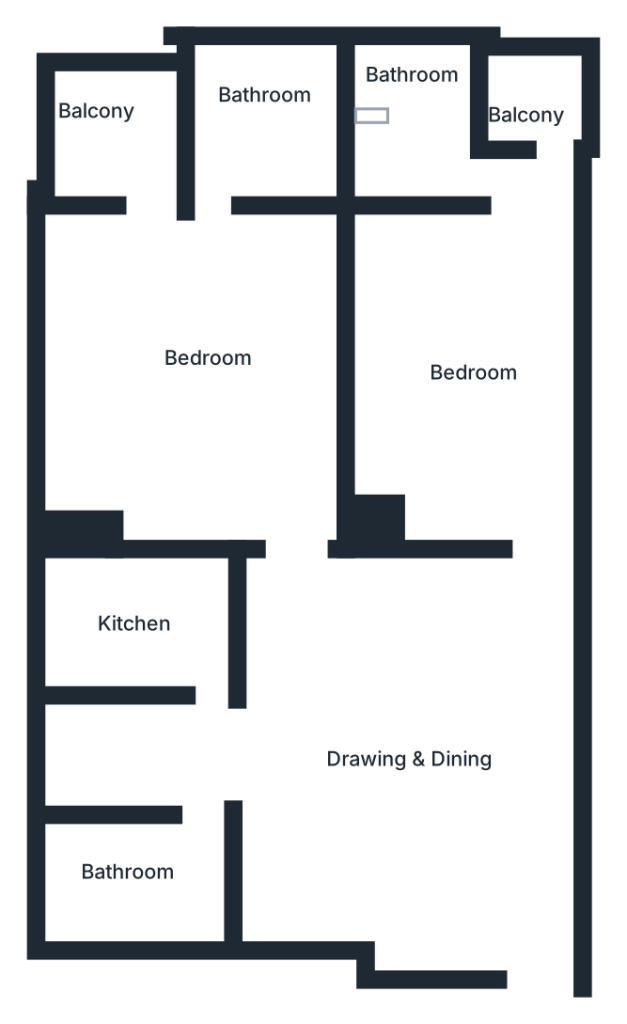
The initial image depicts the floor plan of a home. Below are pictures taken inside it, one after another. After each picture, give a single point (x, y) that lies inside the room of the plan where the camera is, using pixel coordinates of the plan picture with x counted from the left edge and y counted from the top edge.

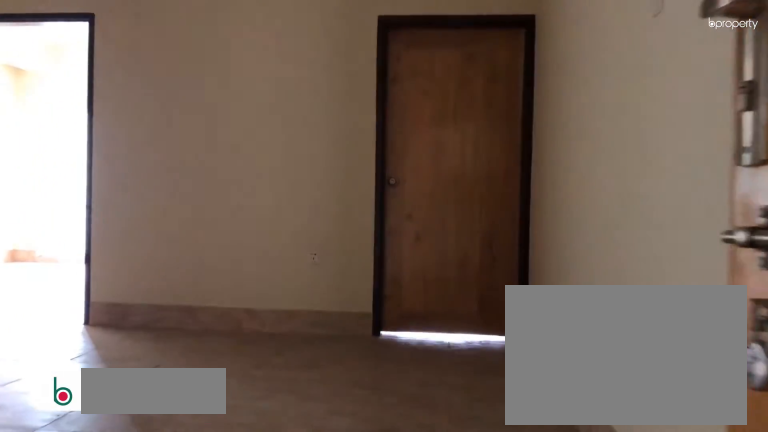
(428, 749)
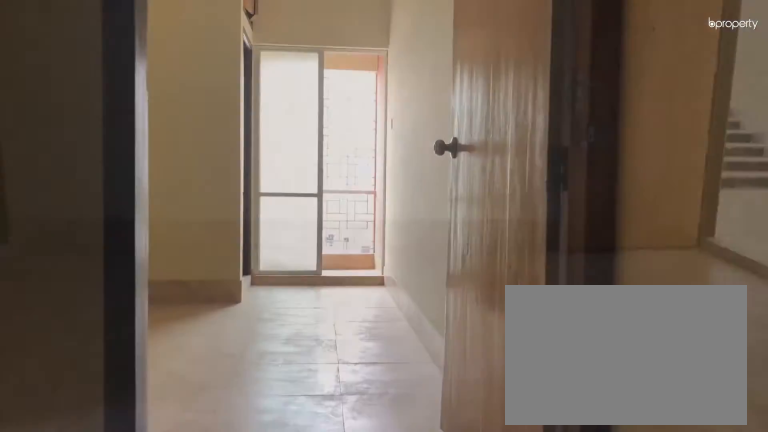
(452, 714)
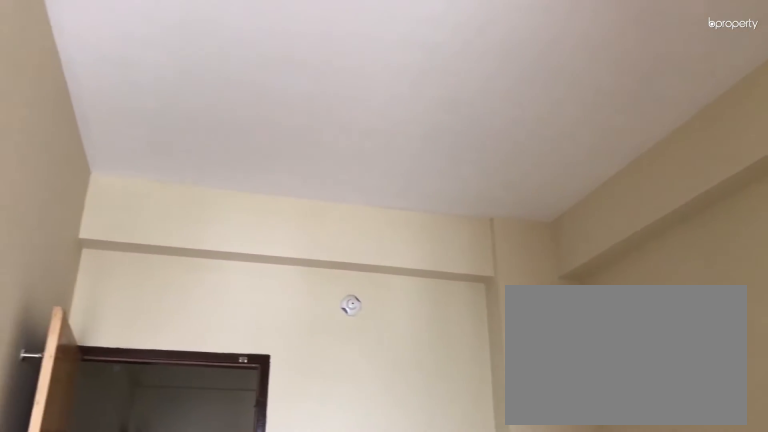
(492, 350)
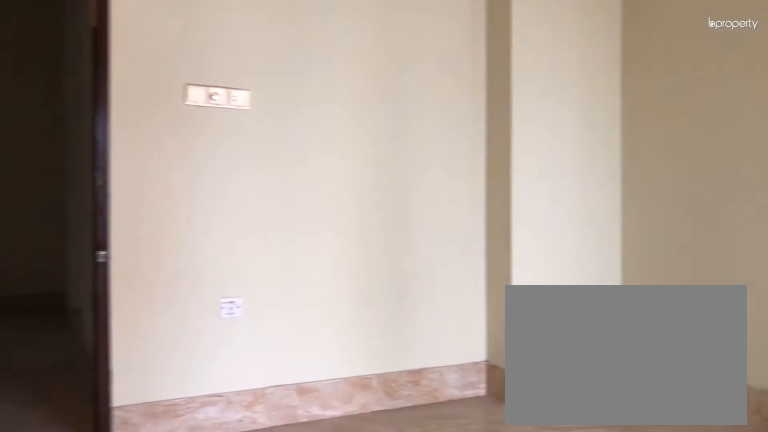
(185, 340)
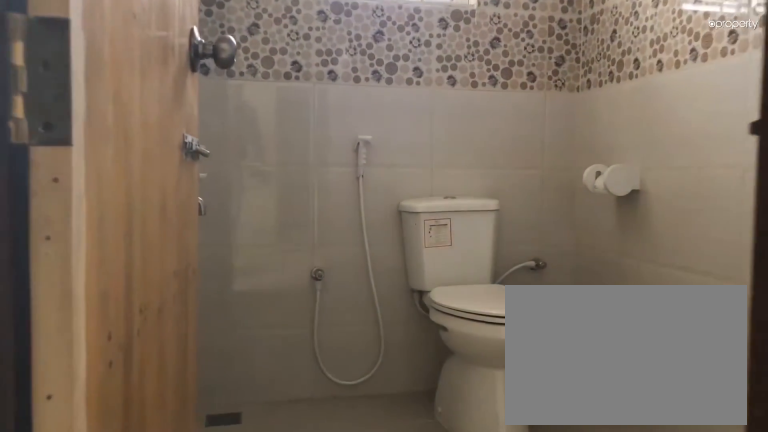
(213, 132)
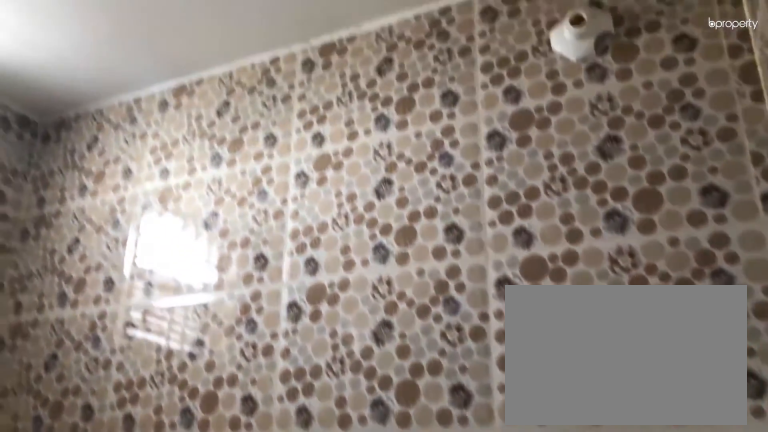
(213, 132)
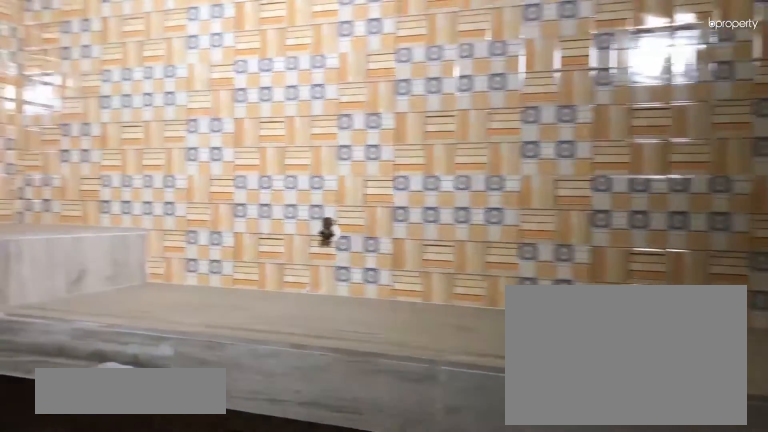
(160, 627)
